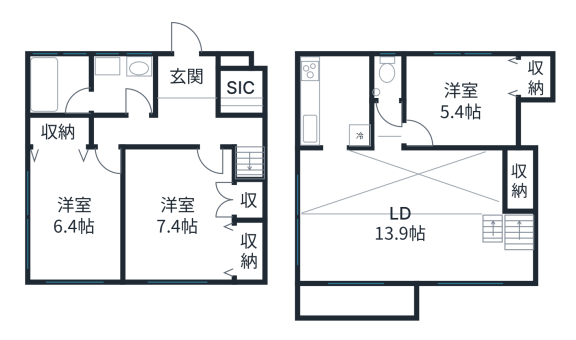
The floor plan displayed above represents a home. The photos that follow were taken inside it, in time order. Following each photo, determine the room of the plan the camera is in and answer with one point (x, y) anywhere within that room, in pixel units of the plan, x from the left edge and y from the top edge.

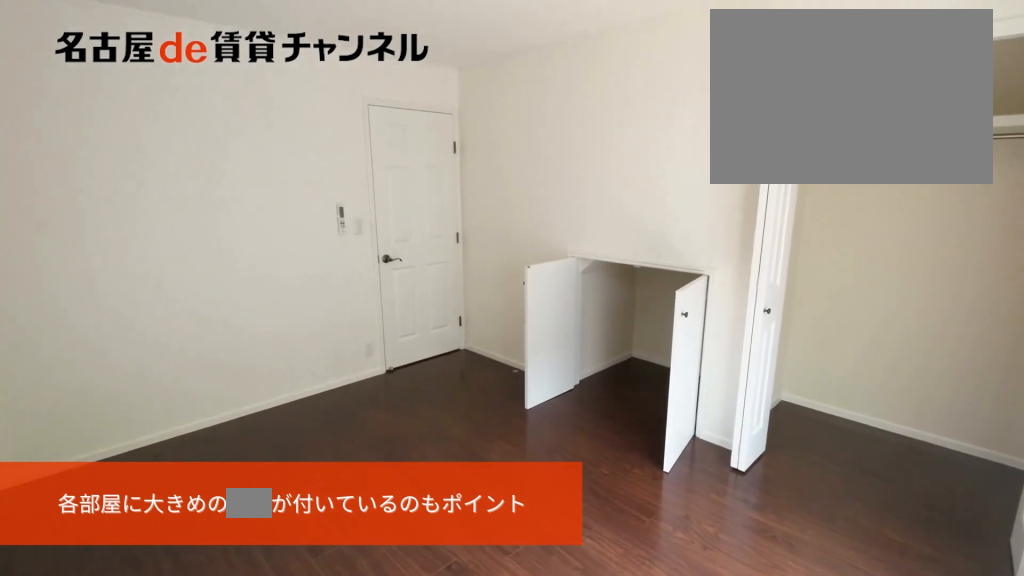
(190, 218)
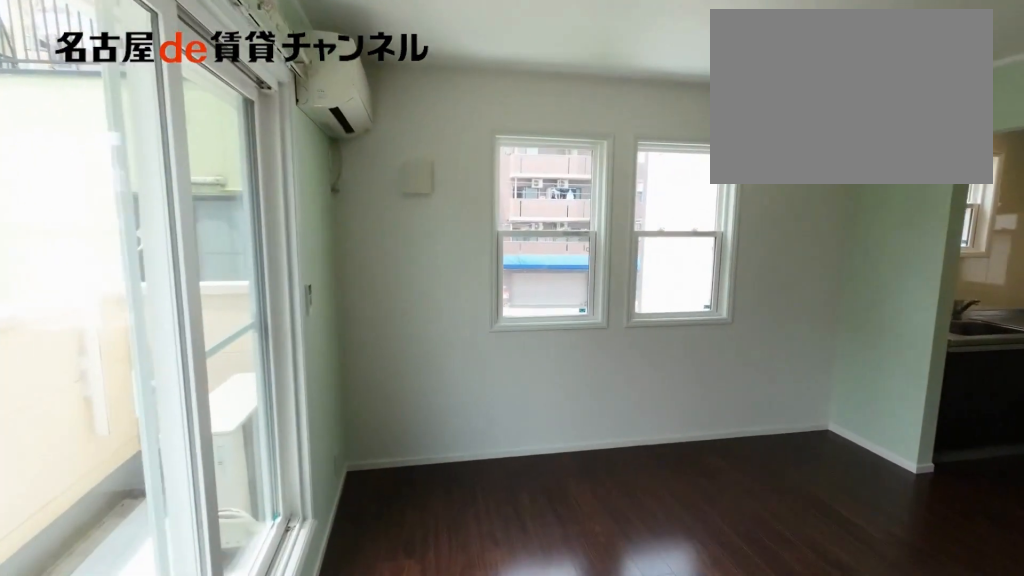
(416, 217)
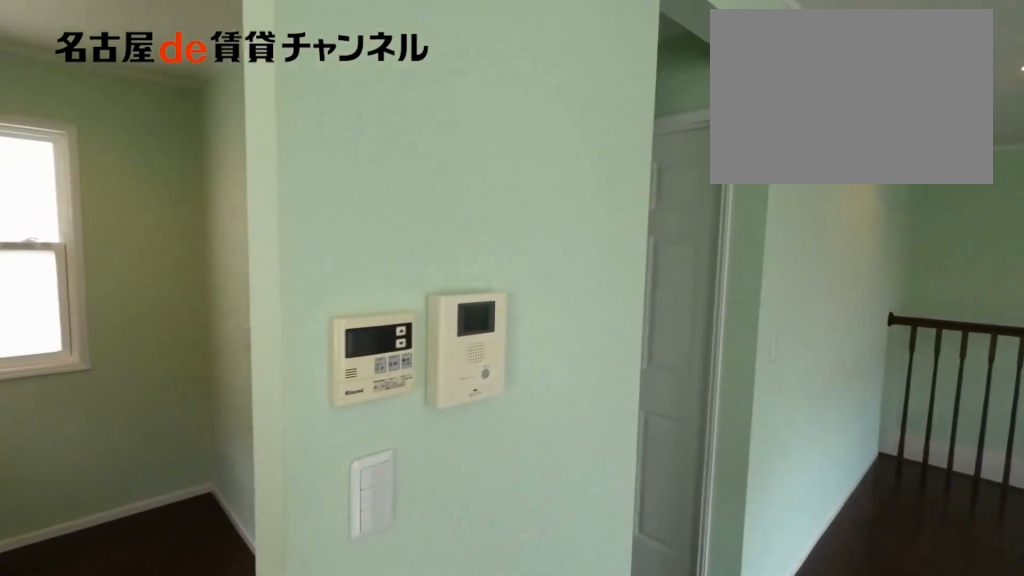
(416, 217)
